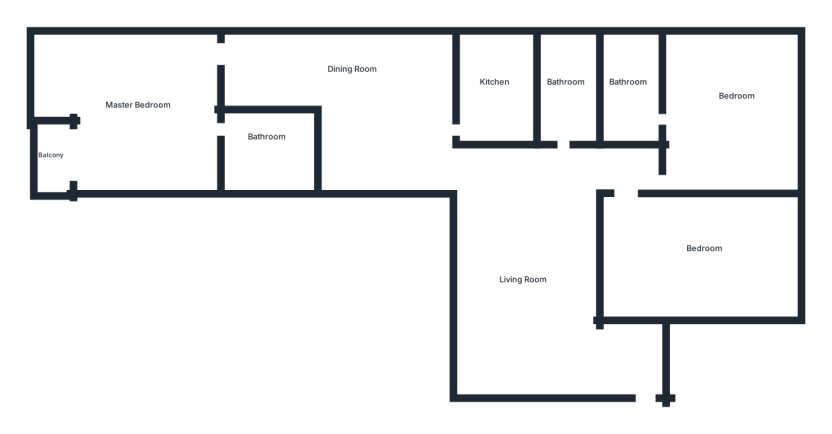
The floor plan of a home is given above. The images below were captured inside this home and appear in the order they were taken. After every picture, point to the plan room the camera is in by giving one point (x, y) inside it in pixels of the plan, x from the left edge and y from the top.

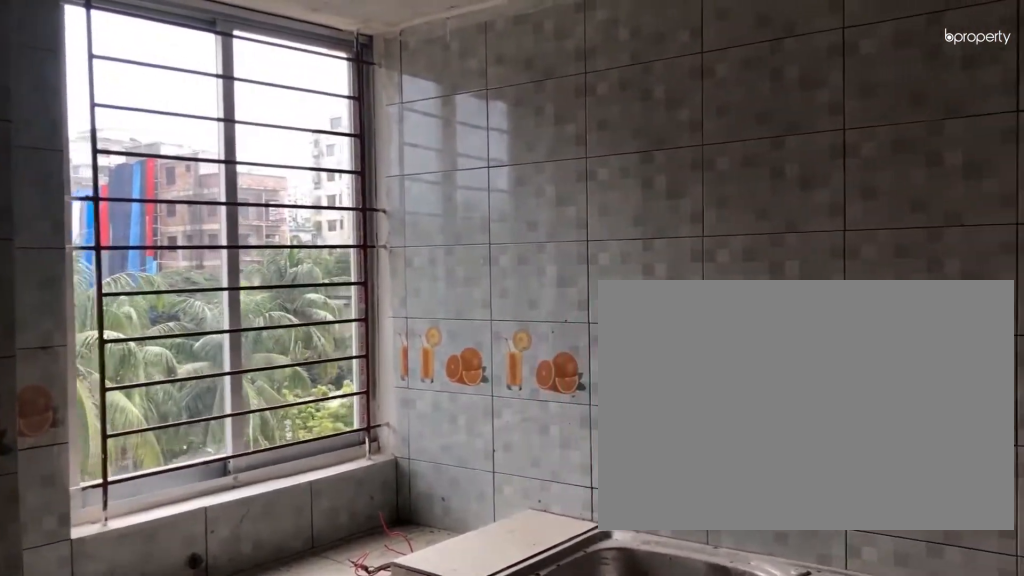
(494, 92)
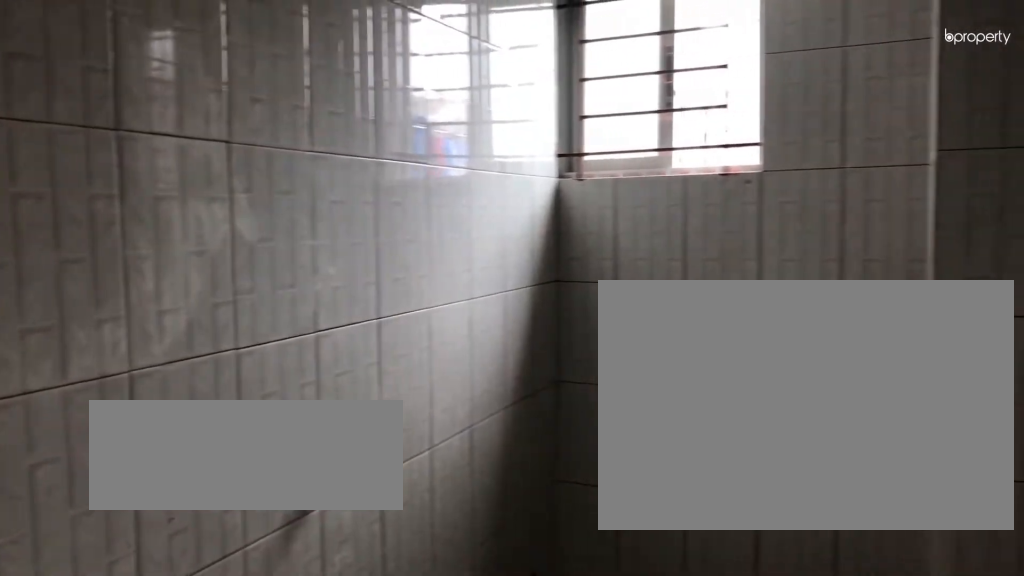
(575, 88)
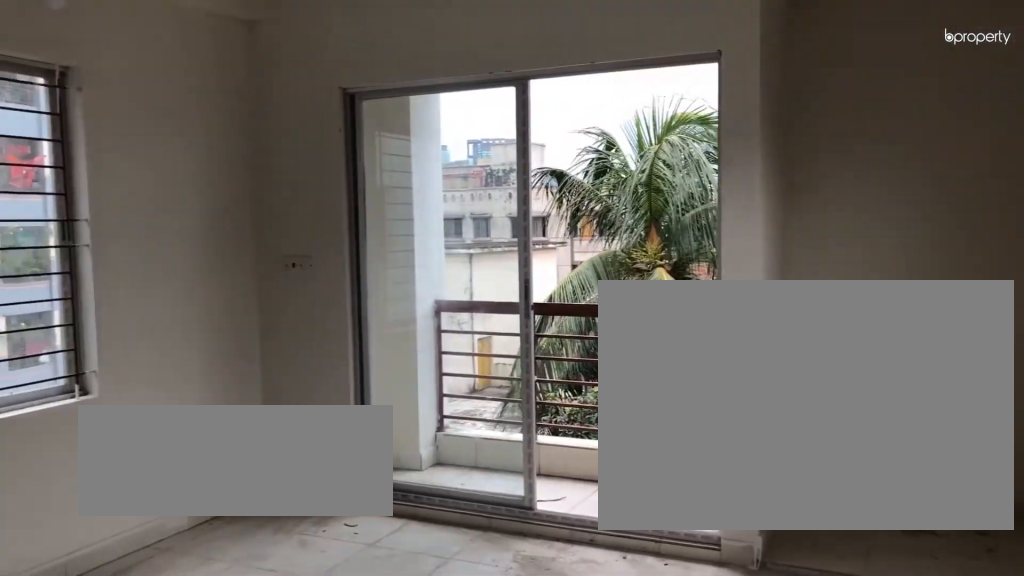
(125, 103)
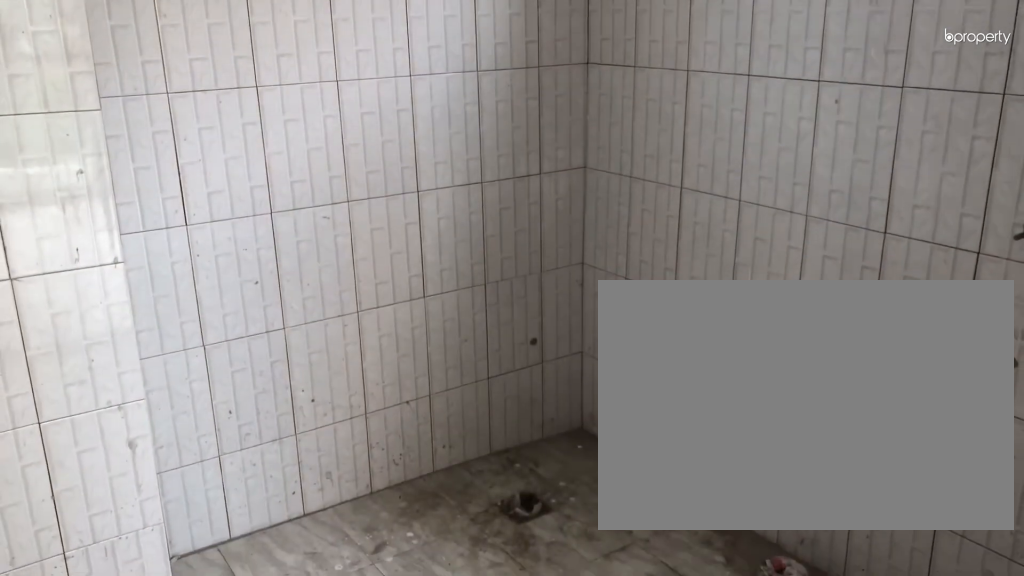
(272, 142)
